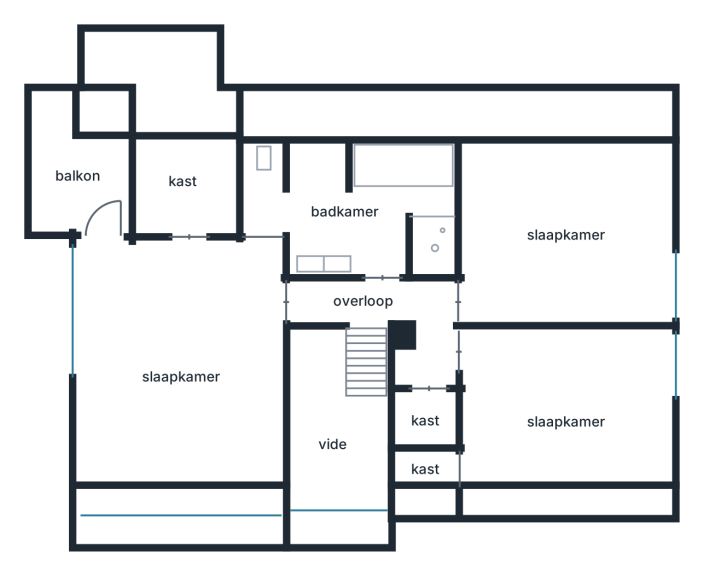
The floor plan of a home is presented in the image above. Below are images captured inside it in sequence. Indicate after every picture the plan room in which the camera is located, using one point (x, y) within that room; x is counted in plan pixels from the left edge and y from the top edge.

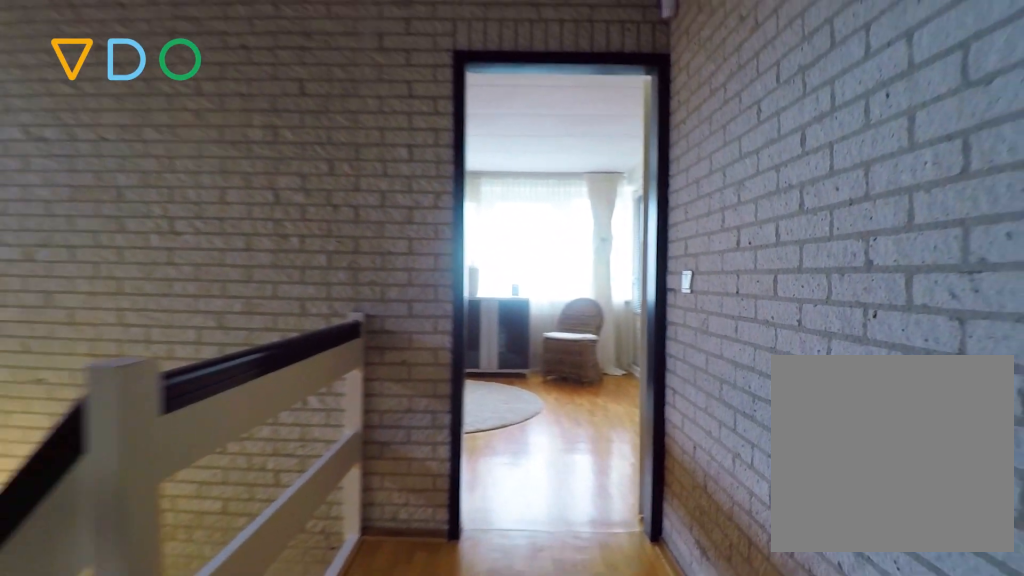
(389, 321)
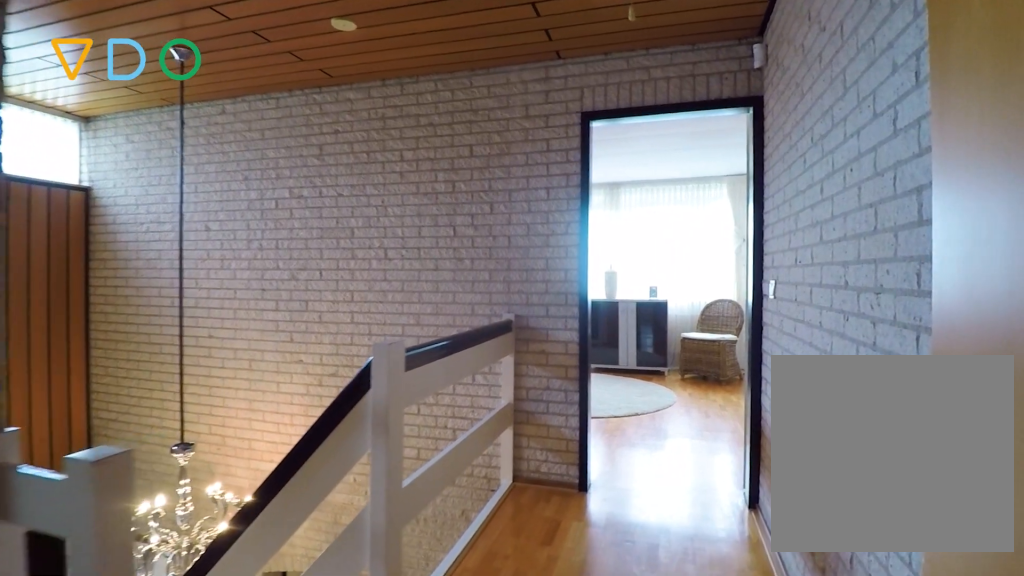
(389, 321)
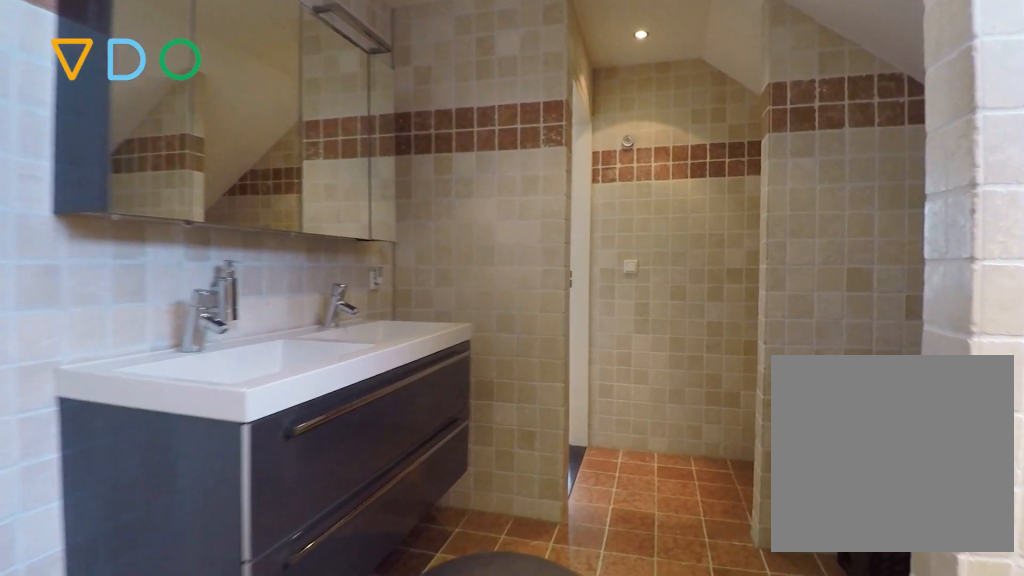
(350, 209)
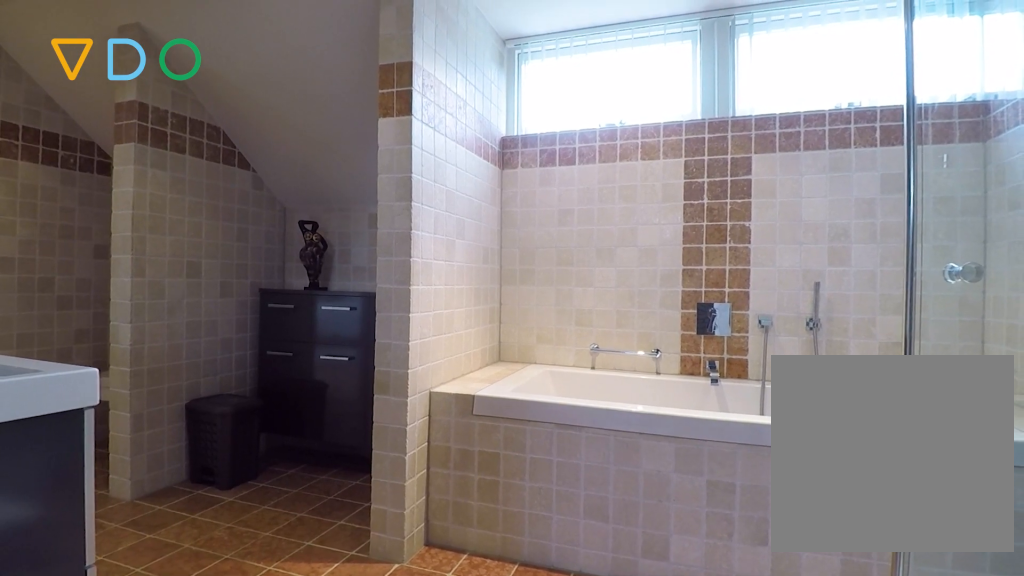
(350, 209)
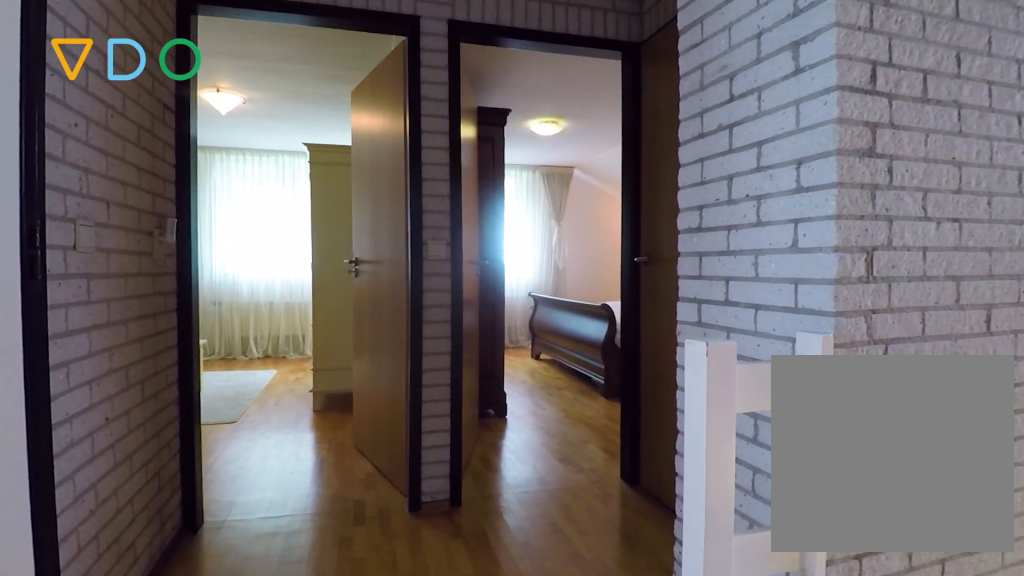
(389, 321)
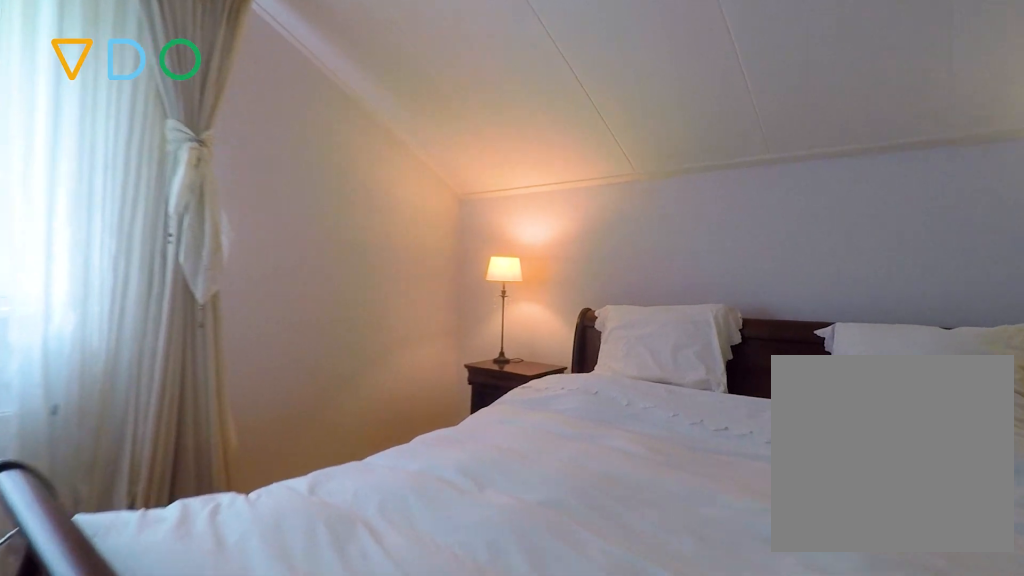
(566, 407)
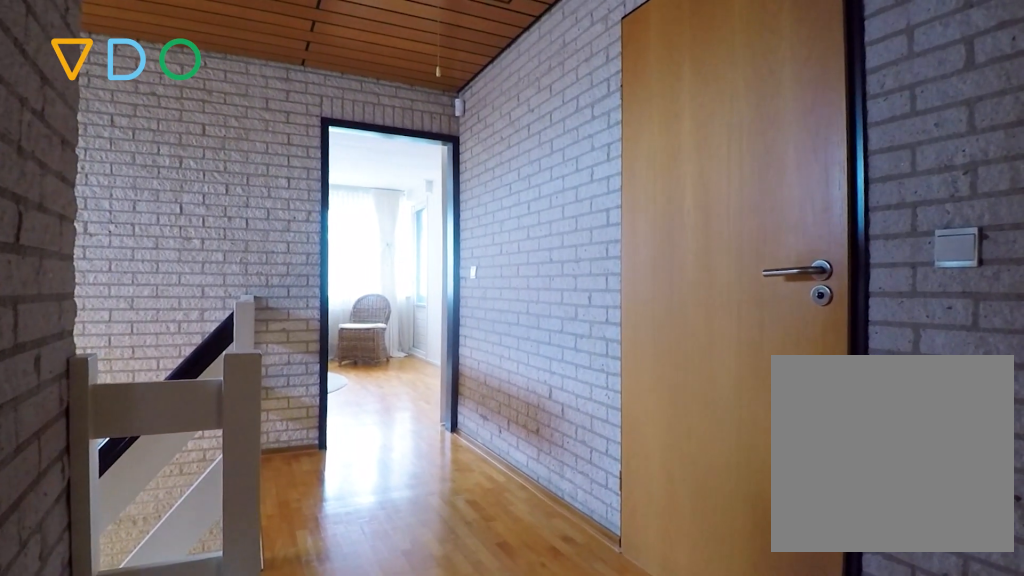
(389, 320)
